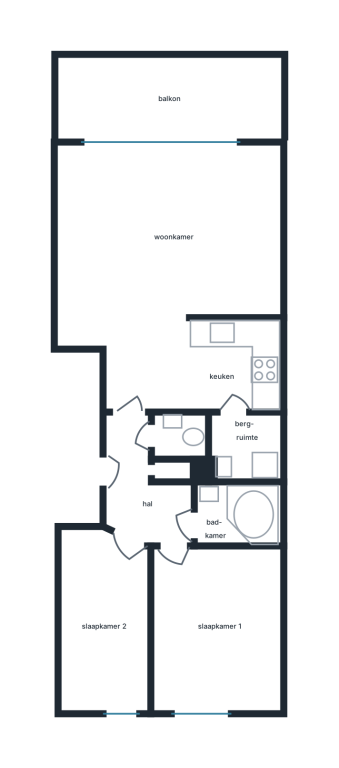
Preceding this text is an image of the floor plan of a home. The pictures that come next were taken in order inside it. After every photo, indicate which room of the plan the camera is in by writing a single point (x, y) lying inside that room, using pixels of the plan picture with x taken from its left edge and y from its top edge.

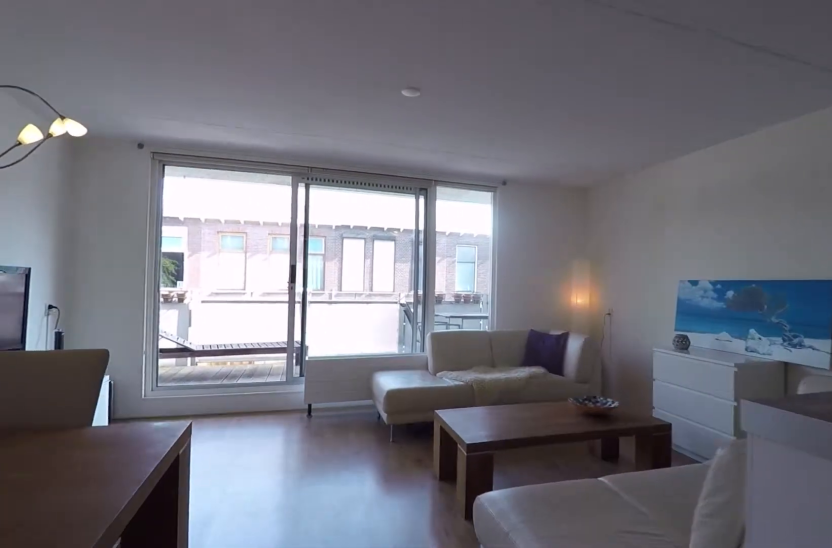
(182, 361)
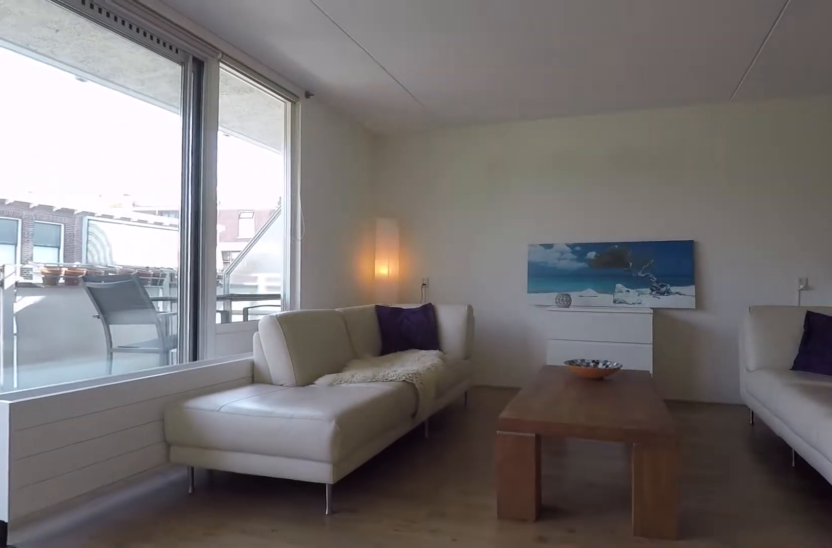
(169, 231)
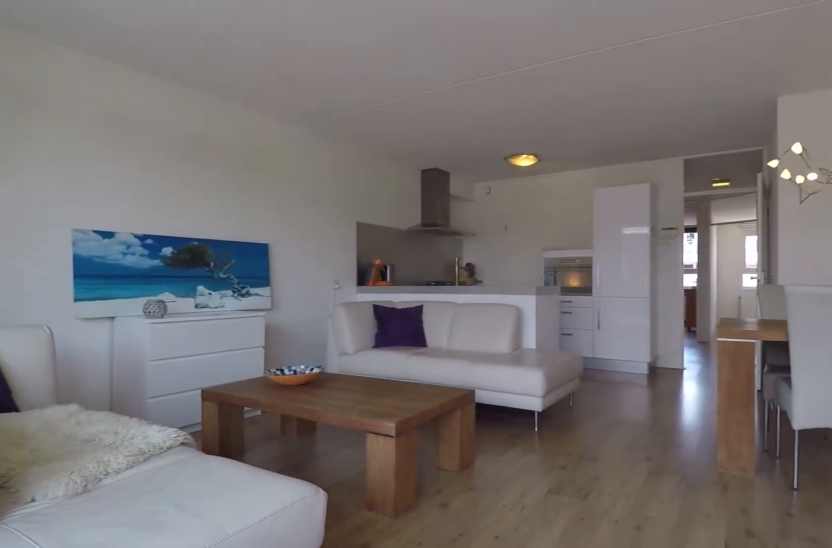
(169, 231)
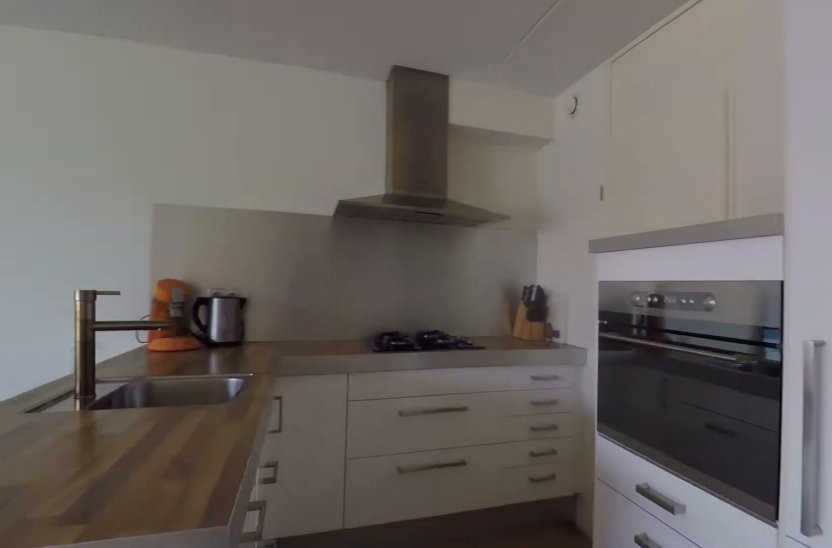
(183, 361)
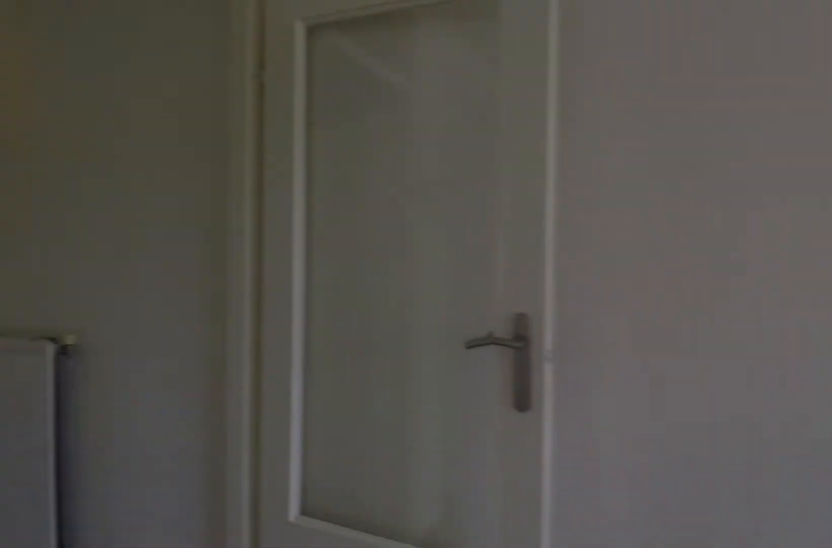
(183, 361)
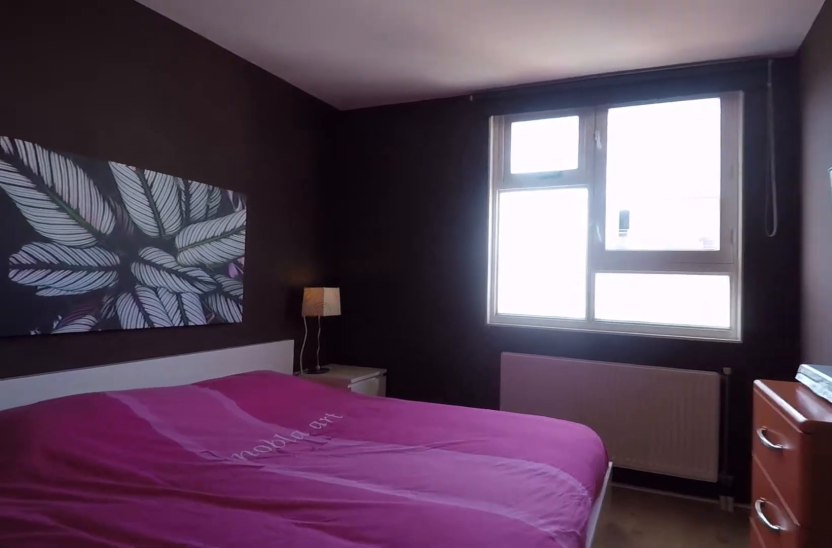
(214, 629)
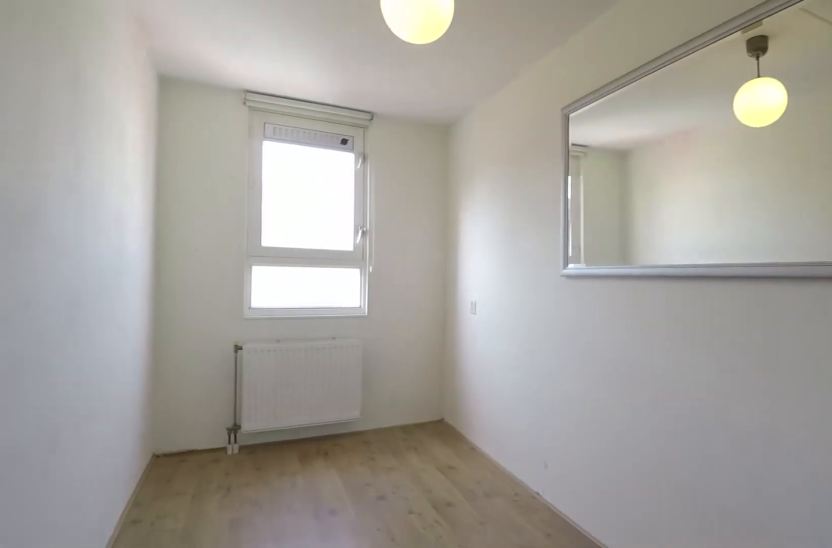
(106, 621)
